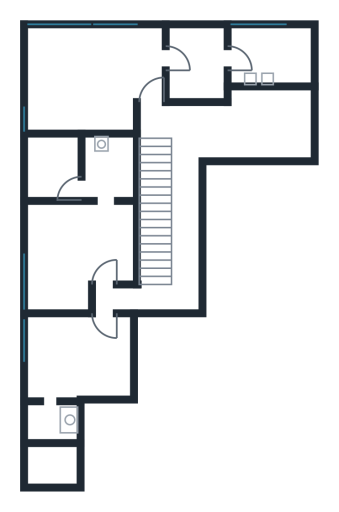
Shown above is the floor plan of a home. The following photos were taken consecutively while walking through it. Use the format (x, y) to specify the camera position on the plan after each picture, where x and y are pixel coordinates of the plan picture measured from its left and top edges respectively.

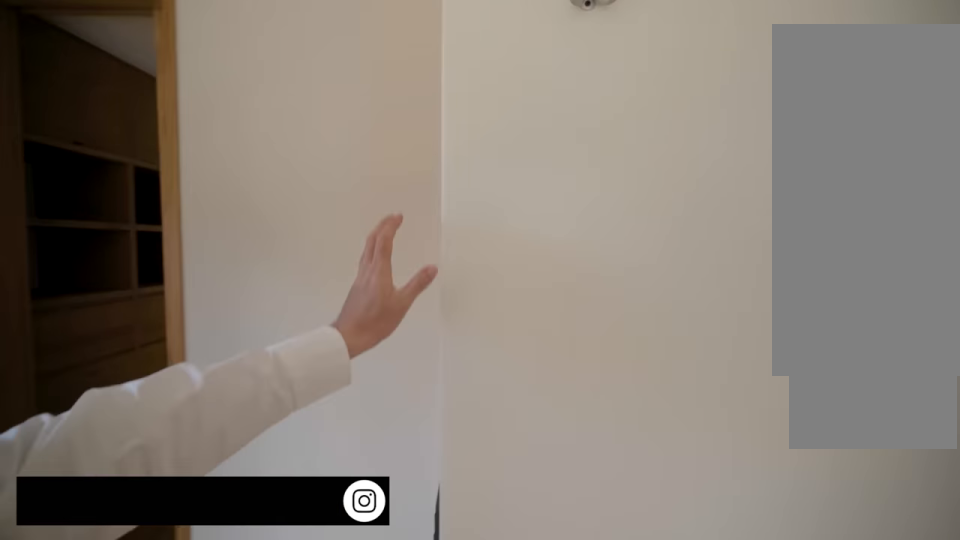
(102, 96)
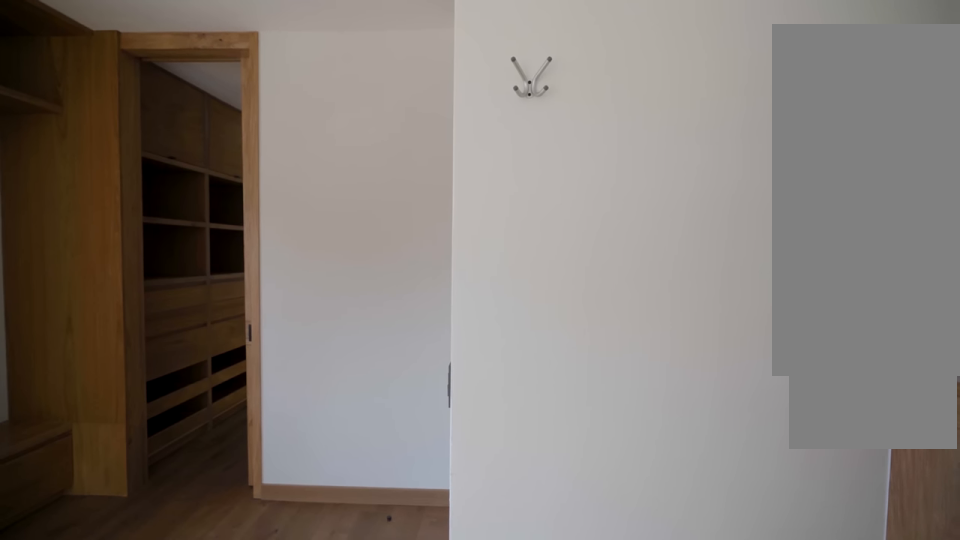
(91, 104)
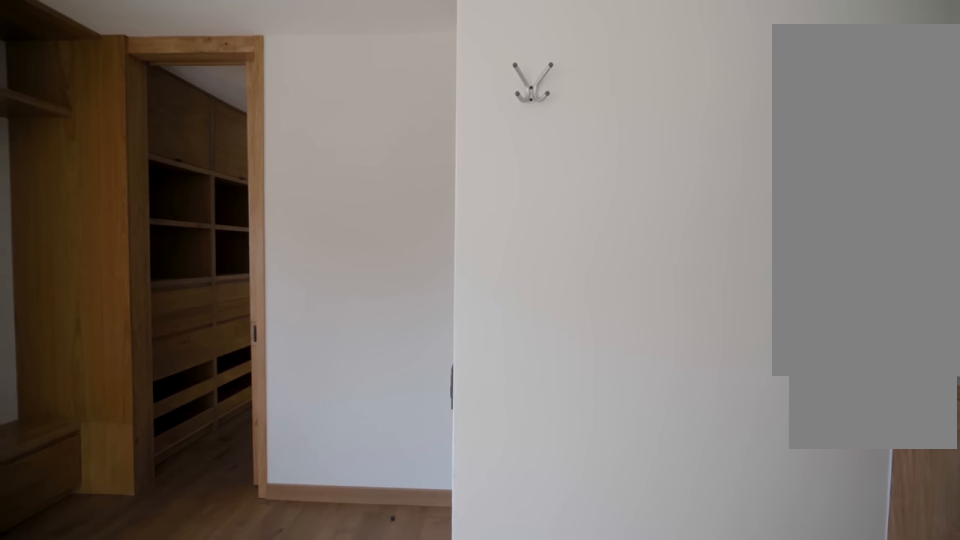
(91, 104)
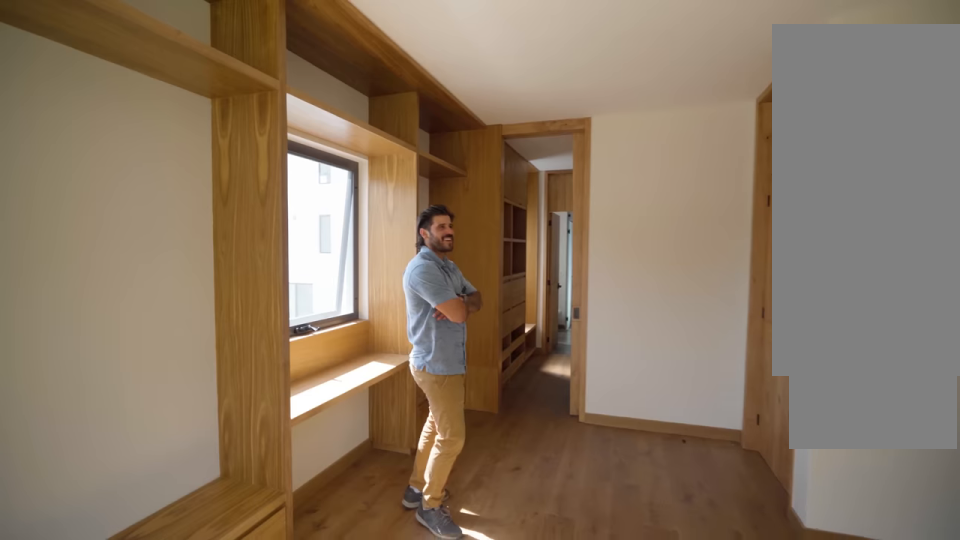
(52, 92)
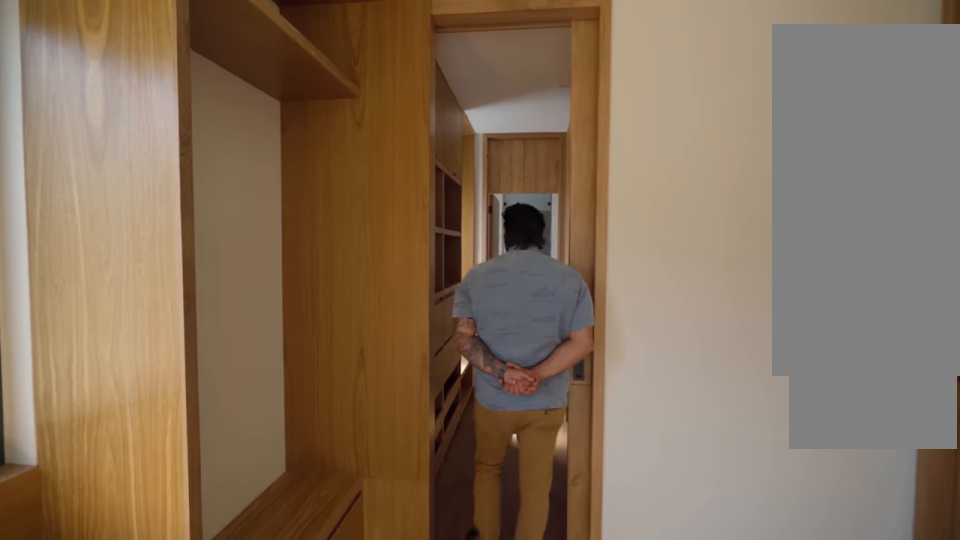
(87, 77)
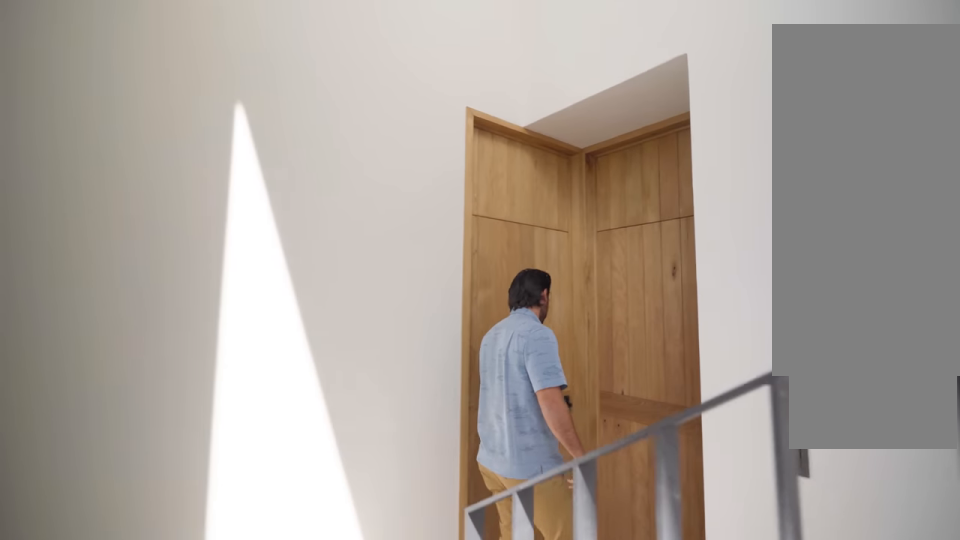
(180, 286)
